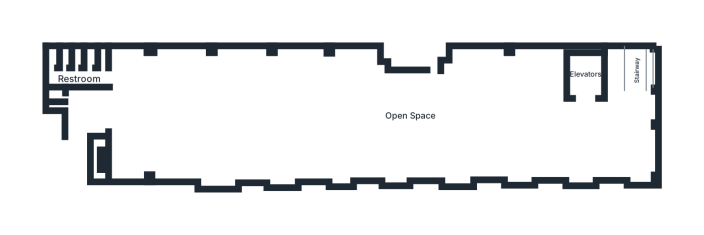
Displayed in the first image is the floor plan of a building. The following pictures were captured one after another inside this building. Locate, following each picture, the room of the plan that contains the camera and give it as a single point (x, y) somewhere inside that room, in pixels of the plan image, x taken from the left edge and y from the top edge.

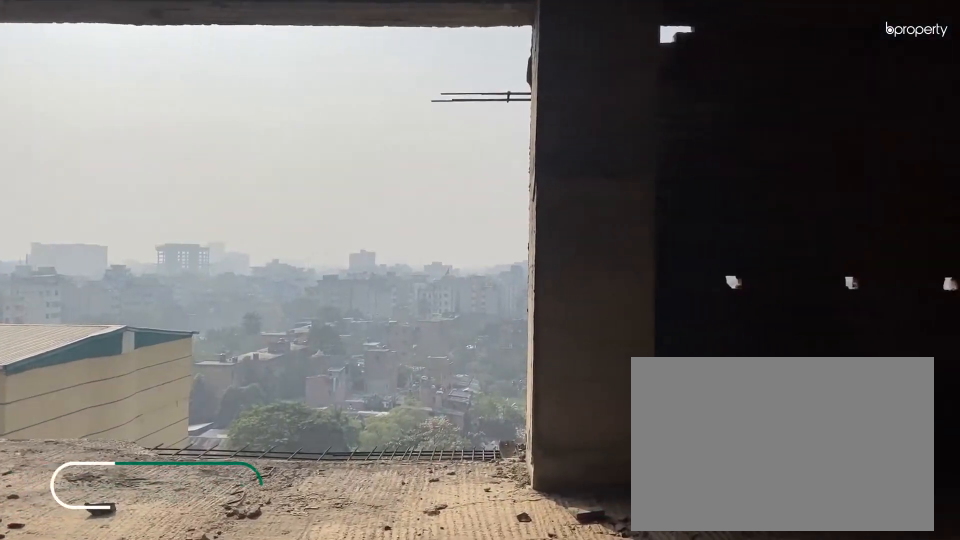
(633, 146)
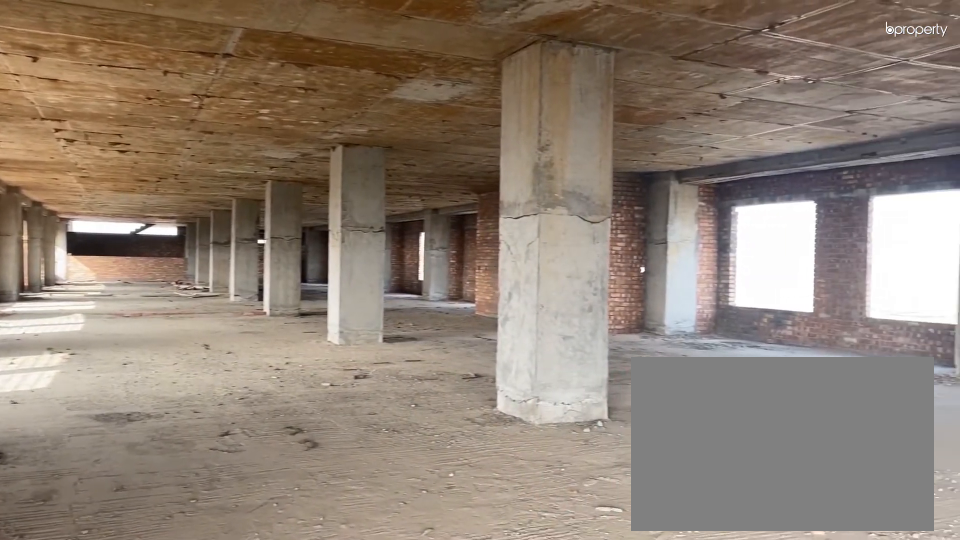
(523, 118)
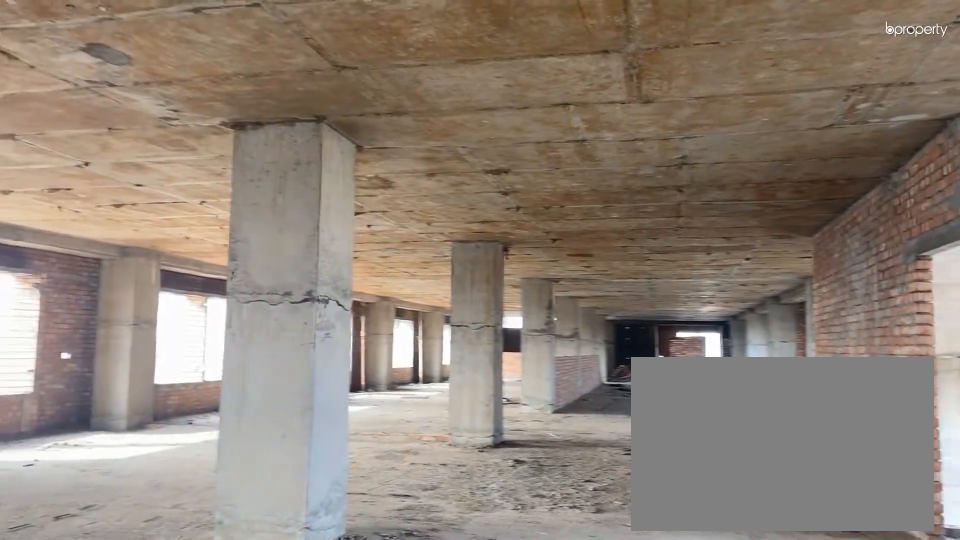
(445, 97)
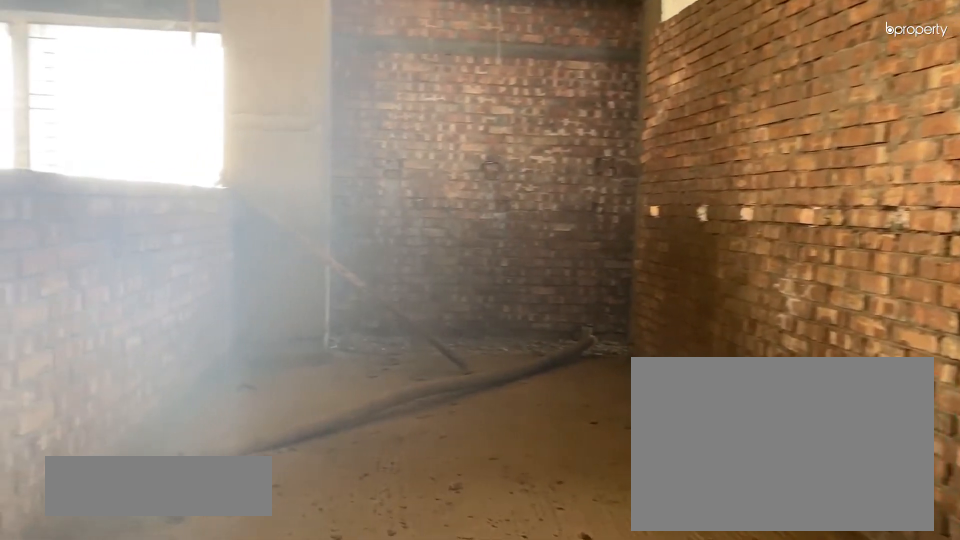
(146, 118)
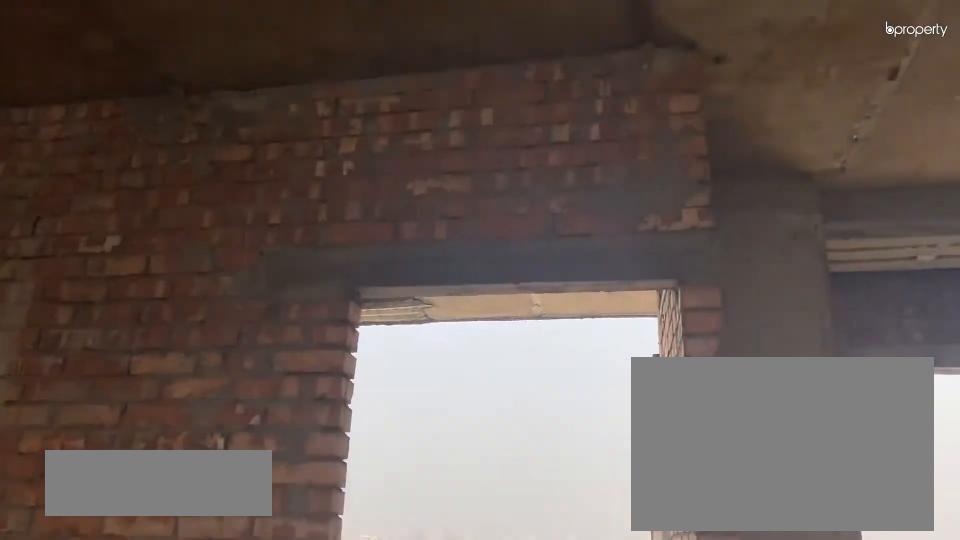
(437, 85)
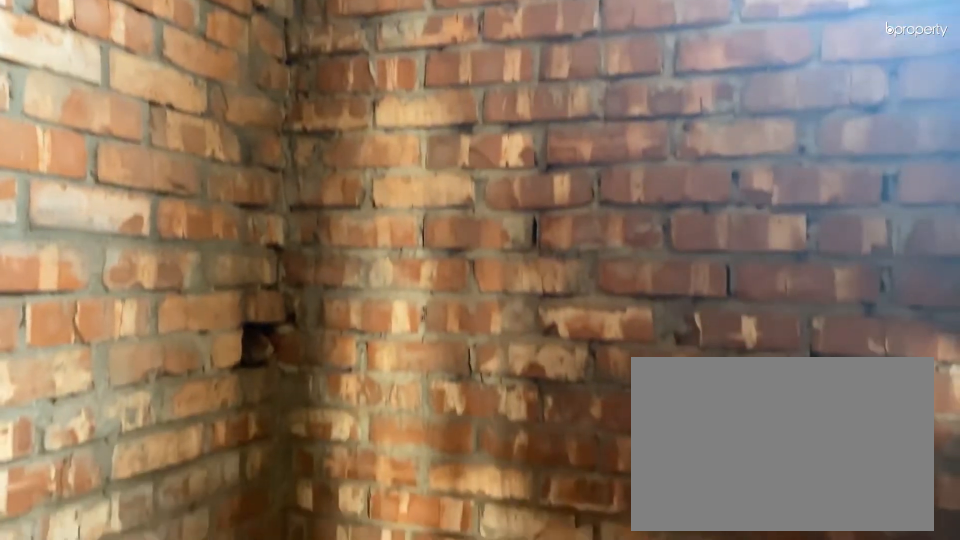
(103, 59)
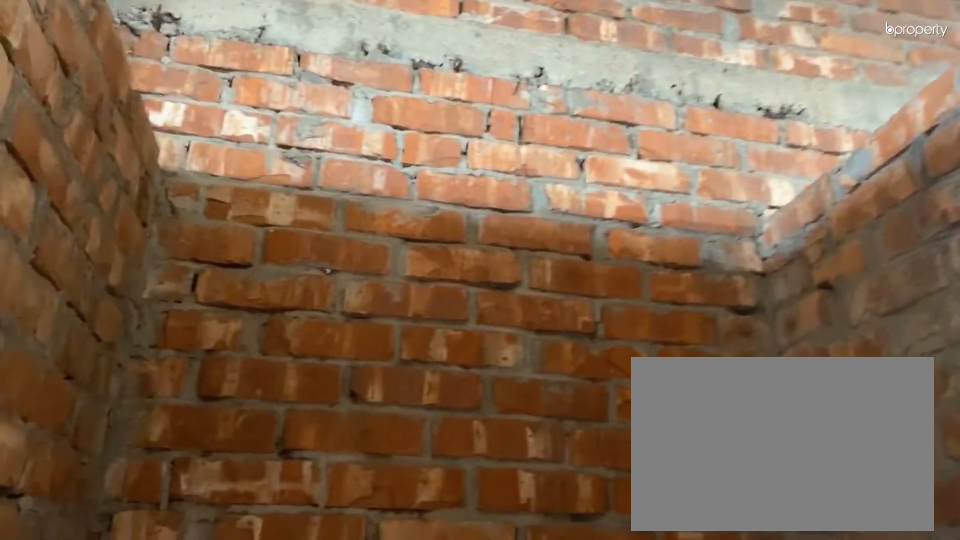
(77, 62)
